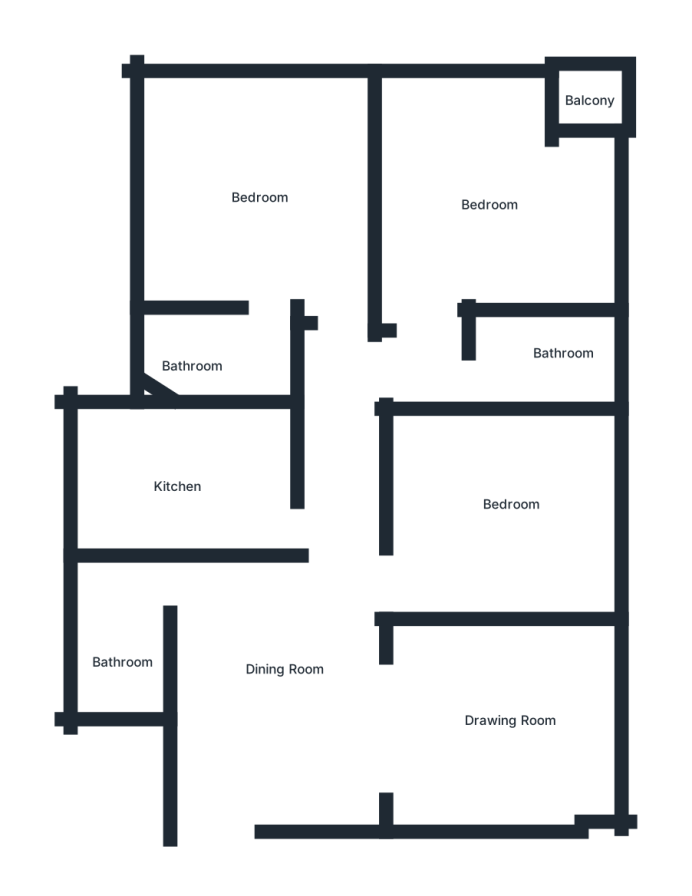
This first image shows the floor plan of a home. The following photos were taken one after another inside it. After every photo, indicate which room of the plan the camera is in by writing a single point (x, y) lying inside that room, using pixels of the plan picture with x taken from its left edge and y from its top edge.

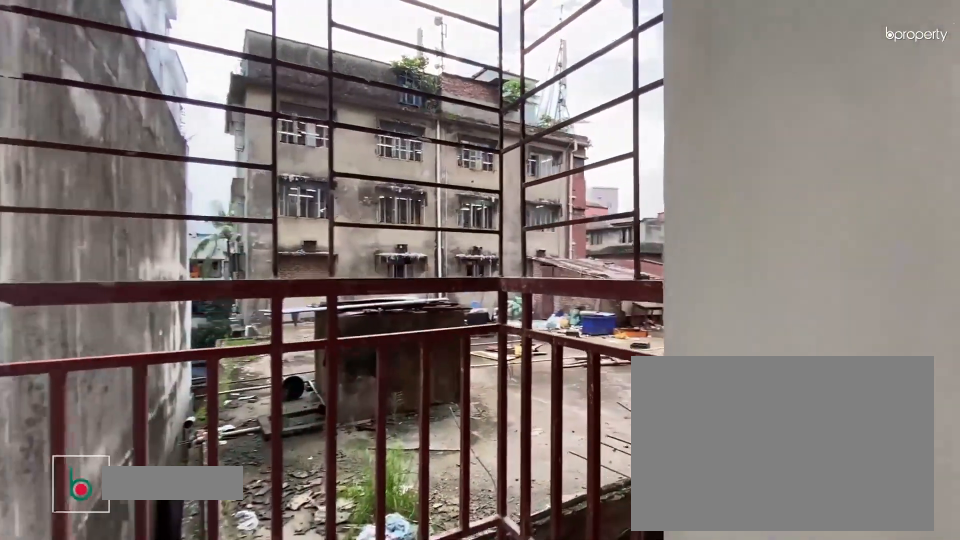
(589, 96)
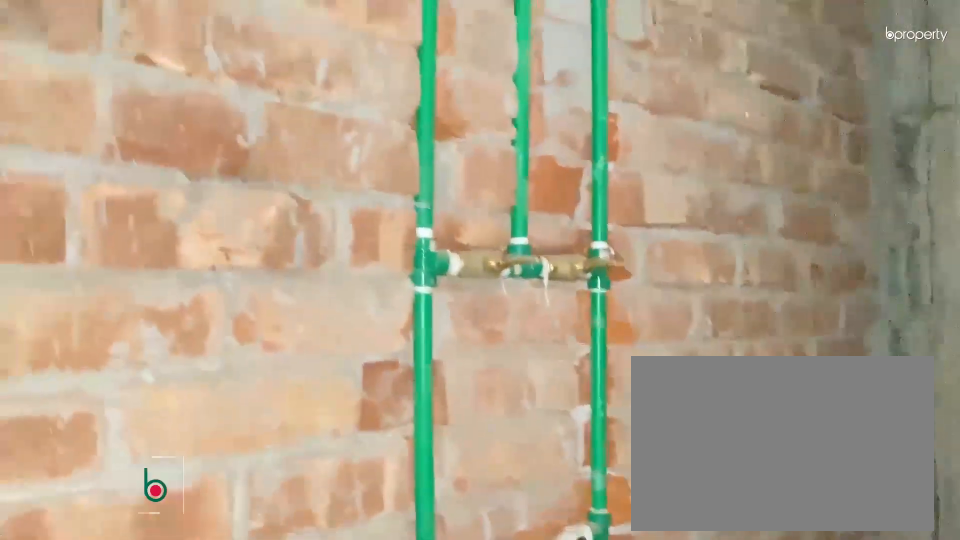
(538, 354)
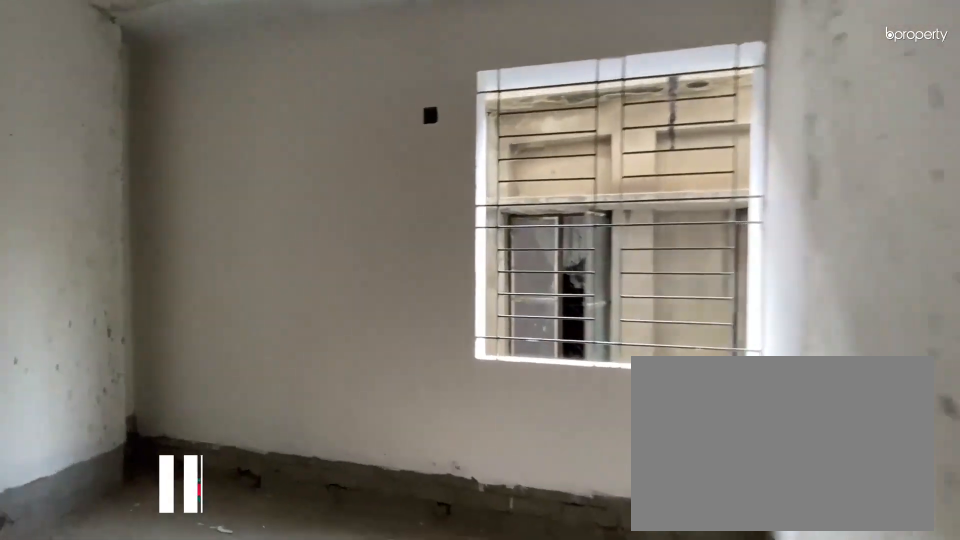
(257, 234)
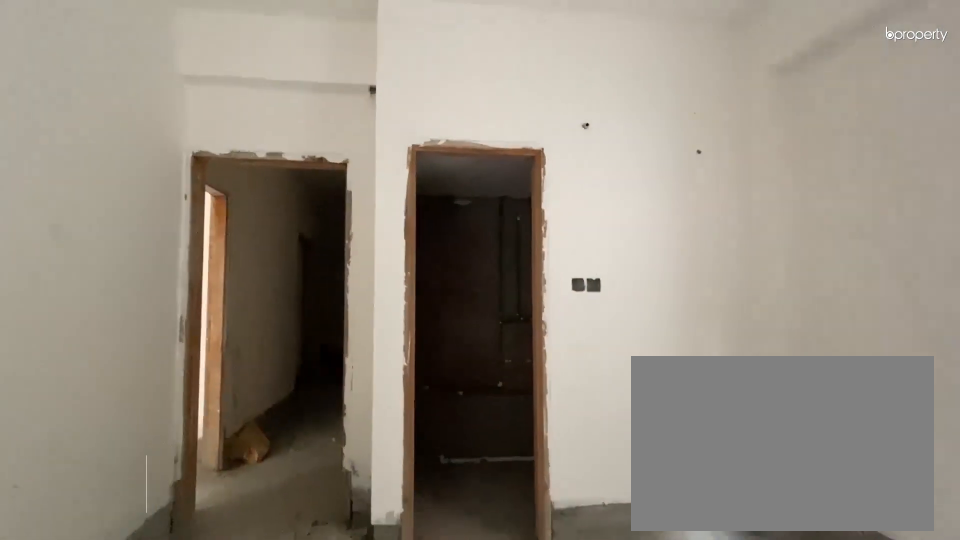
(257, 234)
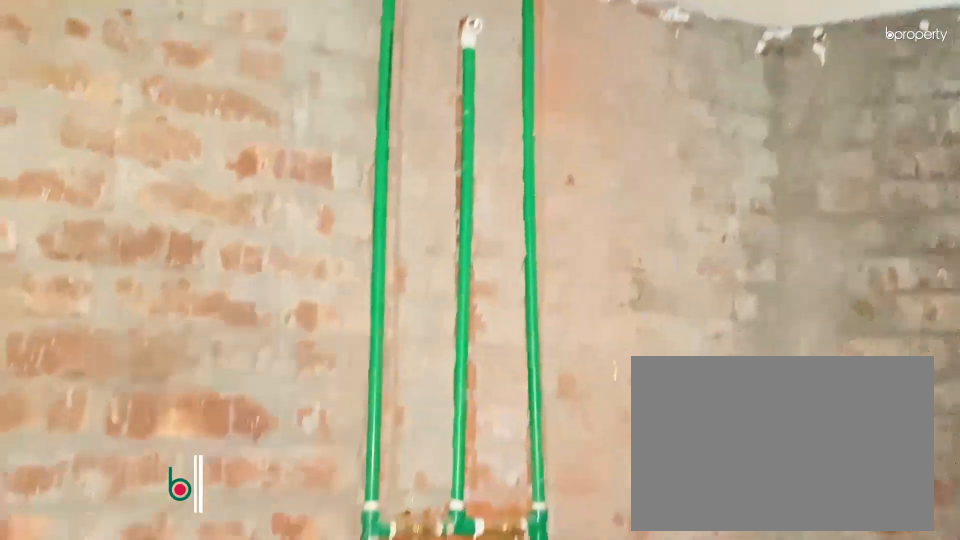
(211, 361)
